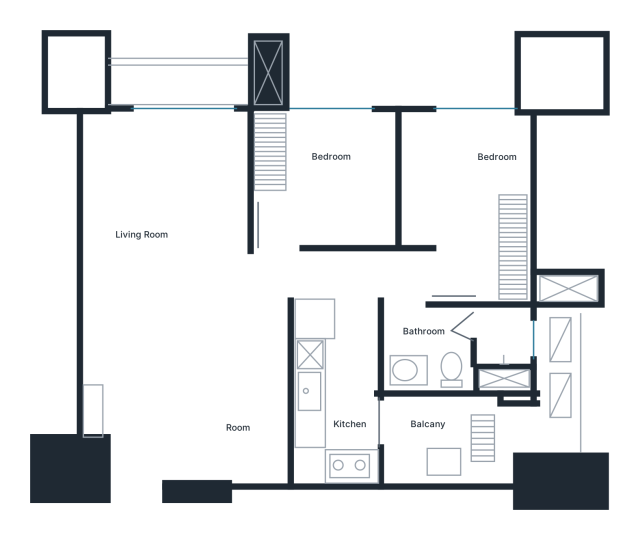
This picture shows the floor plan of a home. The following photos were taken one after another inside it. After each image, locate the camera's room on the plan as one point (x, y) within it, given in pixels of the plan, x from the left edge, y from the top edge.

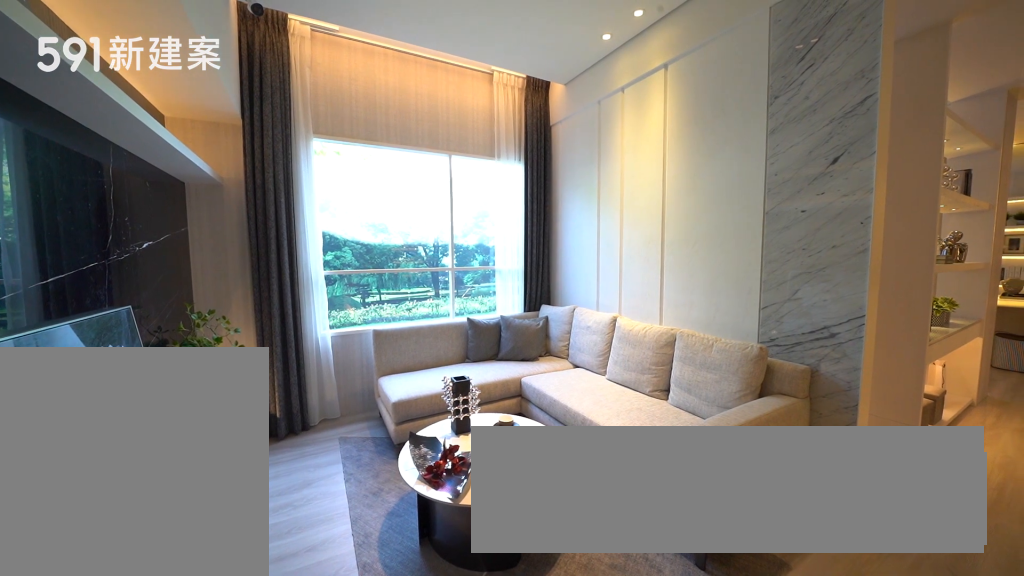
(167, 188)
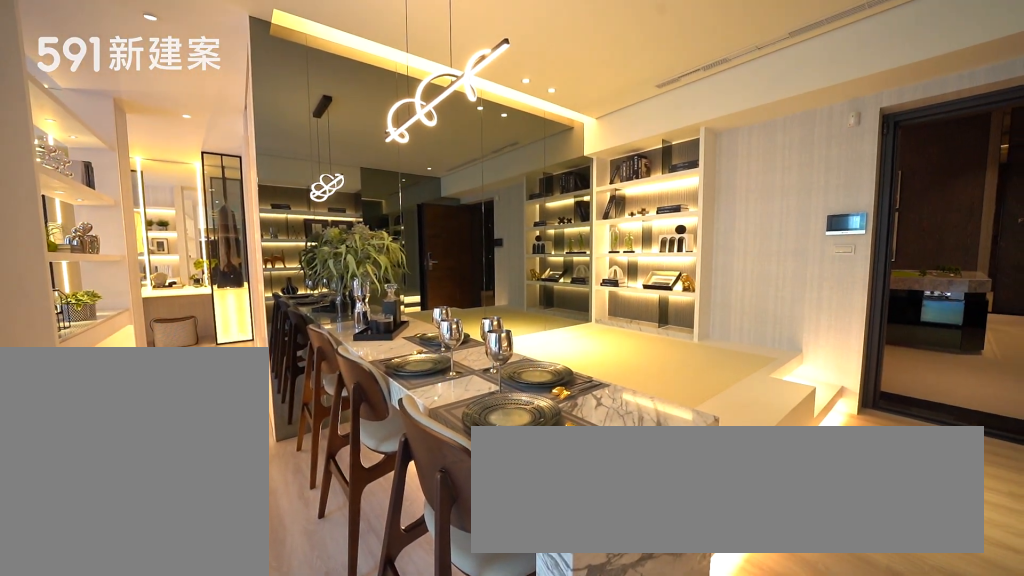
(224, 329)
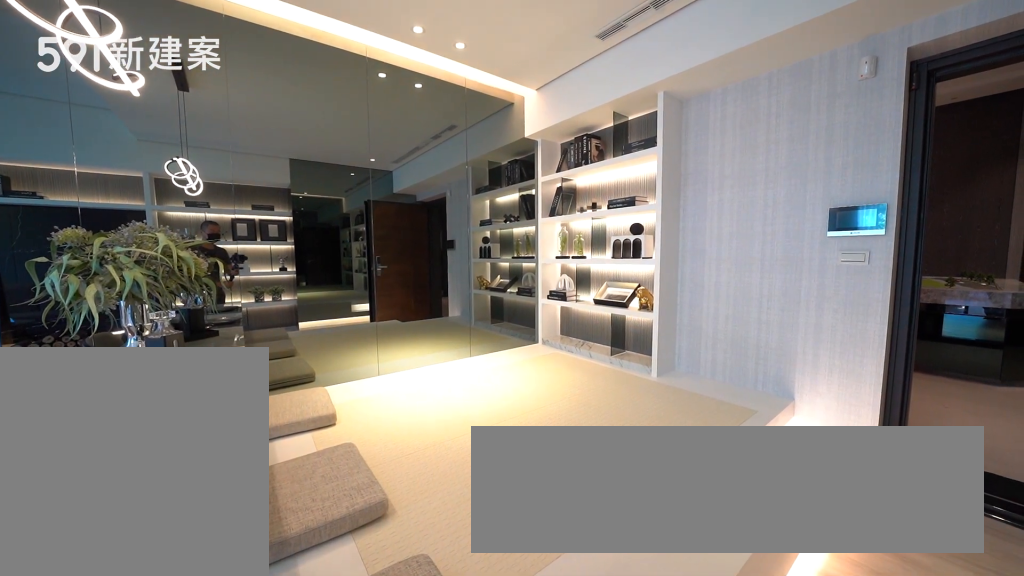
(234, 425)
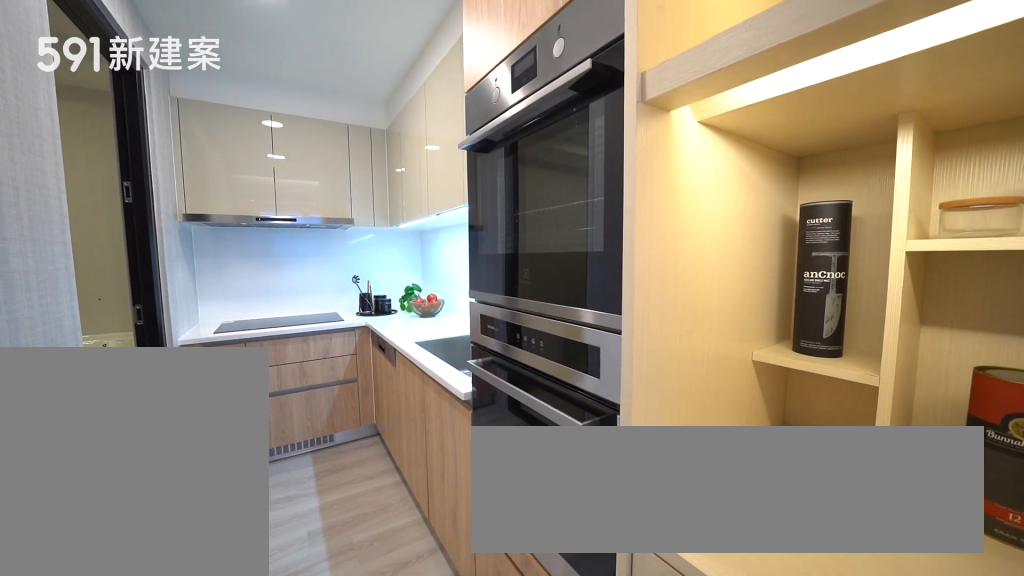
(337, 391)
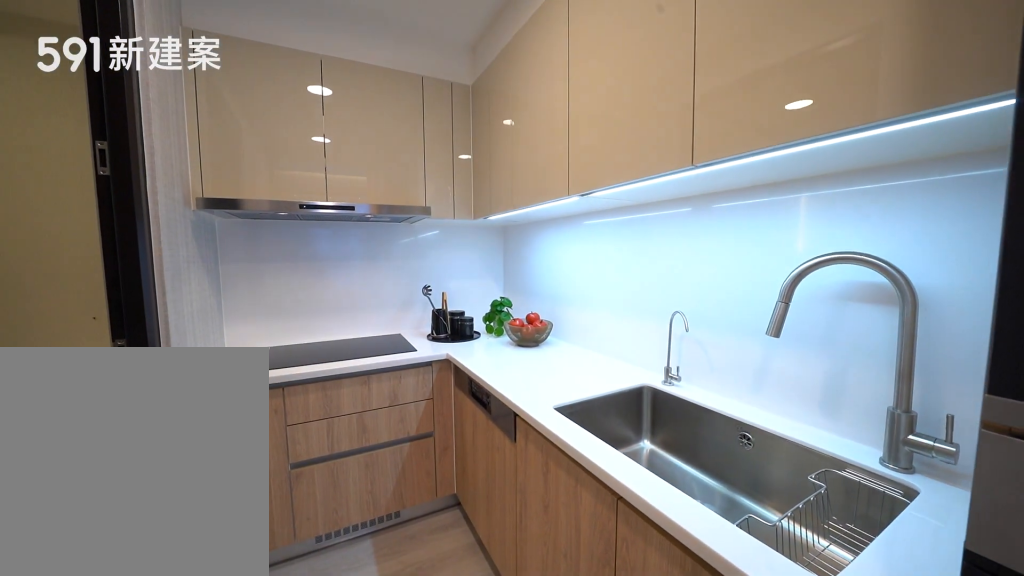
(337, 391)
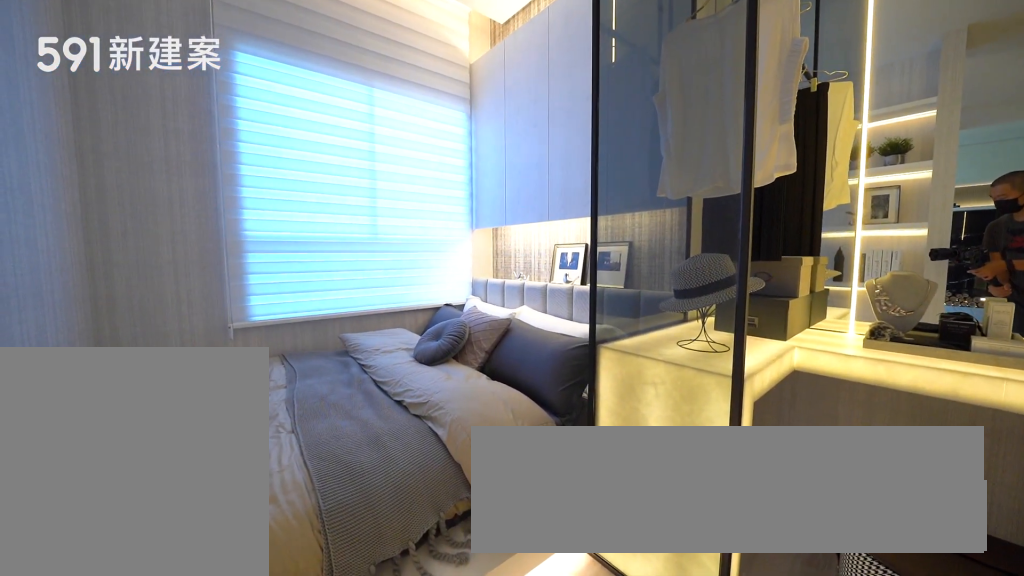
(471, 204)
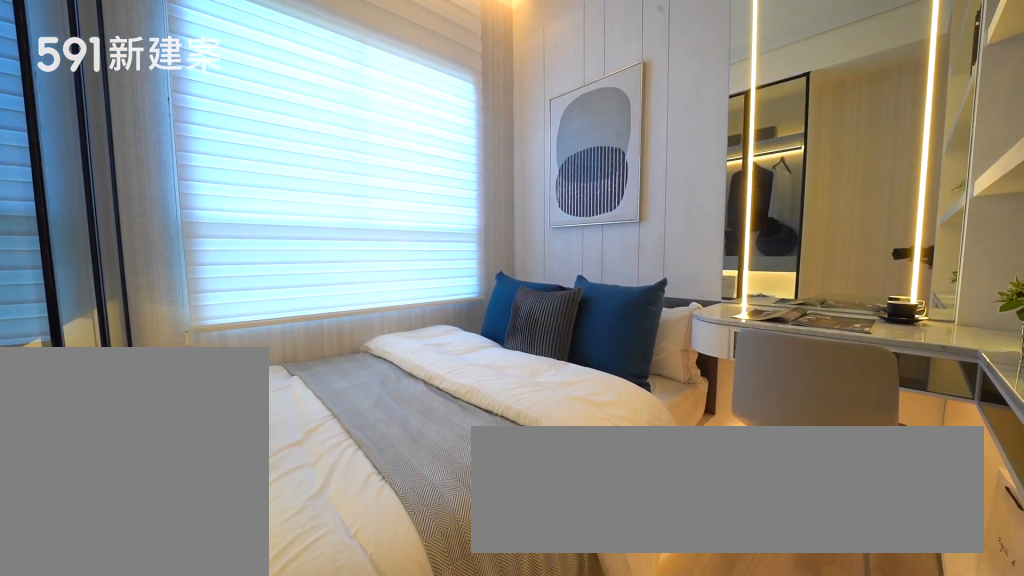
(323, 175)
